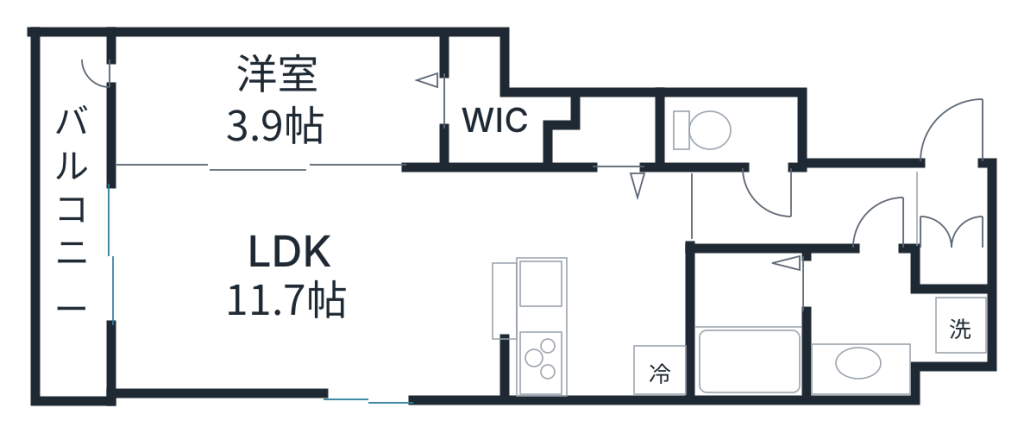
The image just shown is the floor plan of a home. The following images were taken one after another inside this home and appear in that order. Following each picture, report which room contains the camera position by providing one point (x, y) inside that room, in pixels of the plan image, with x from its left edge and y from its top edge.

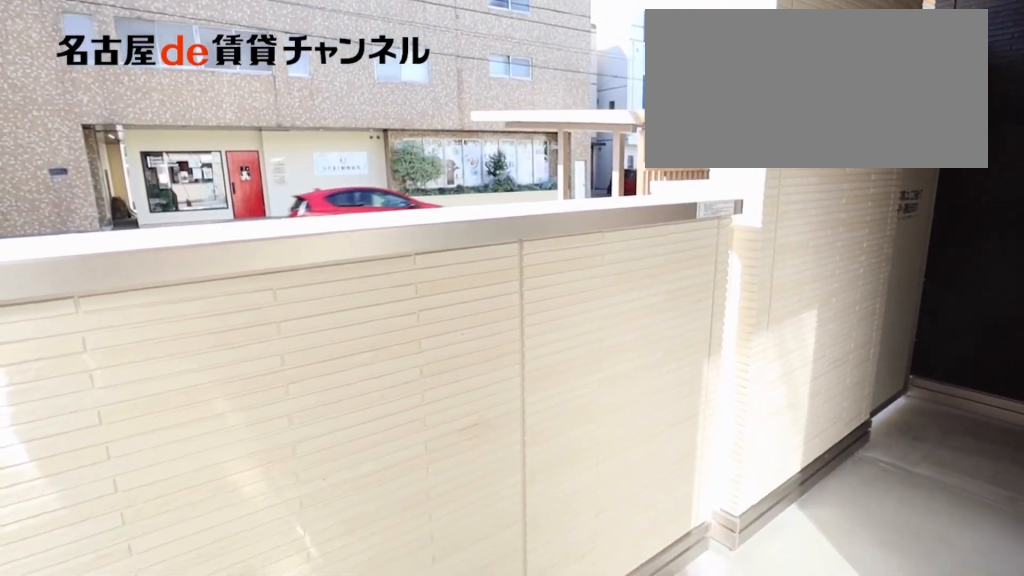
(77, 219)
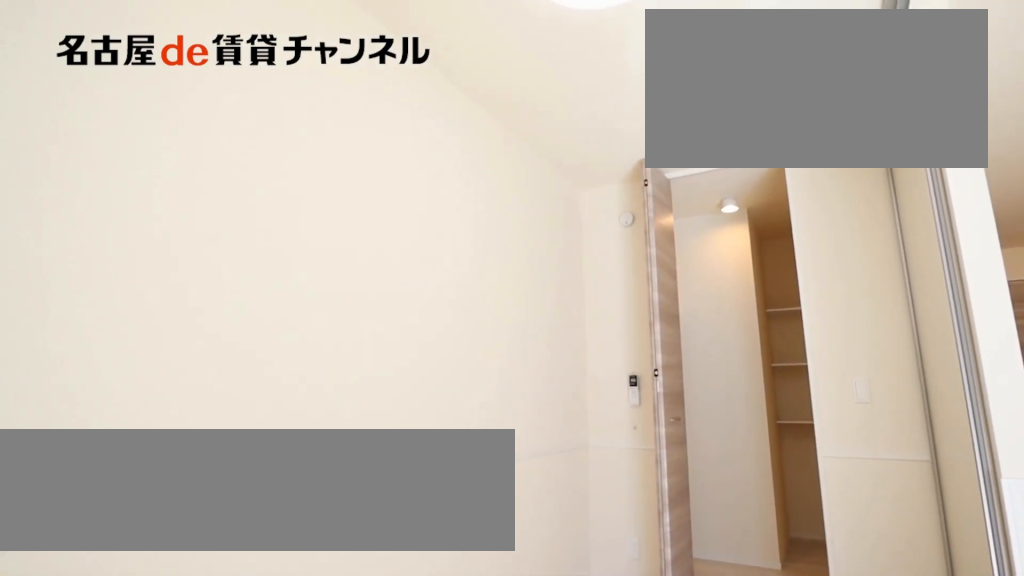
(278, 102)
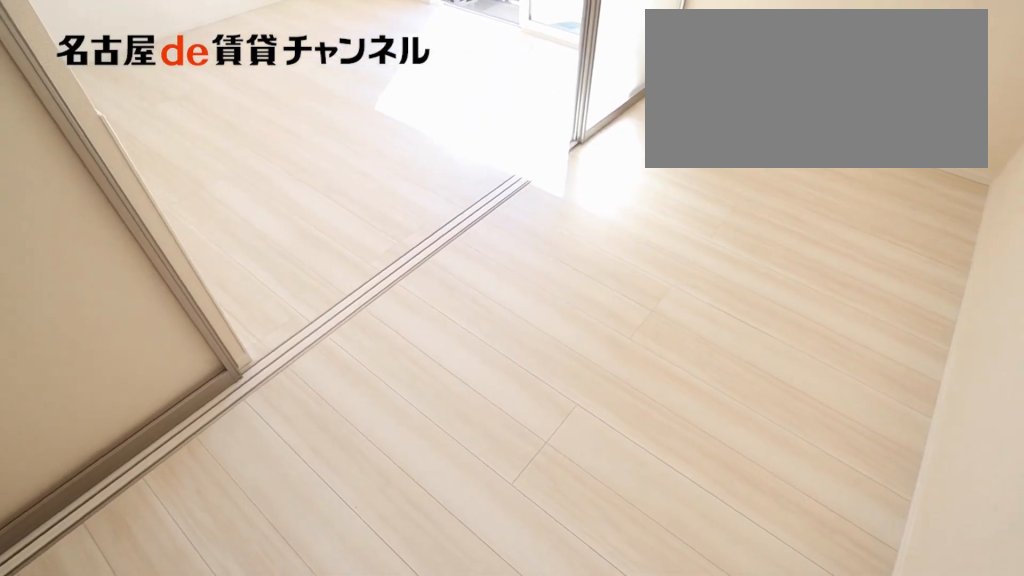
(278, 102)
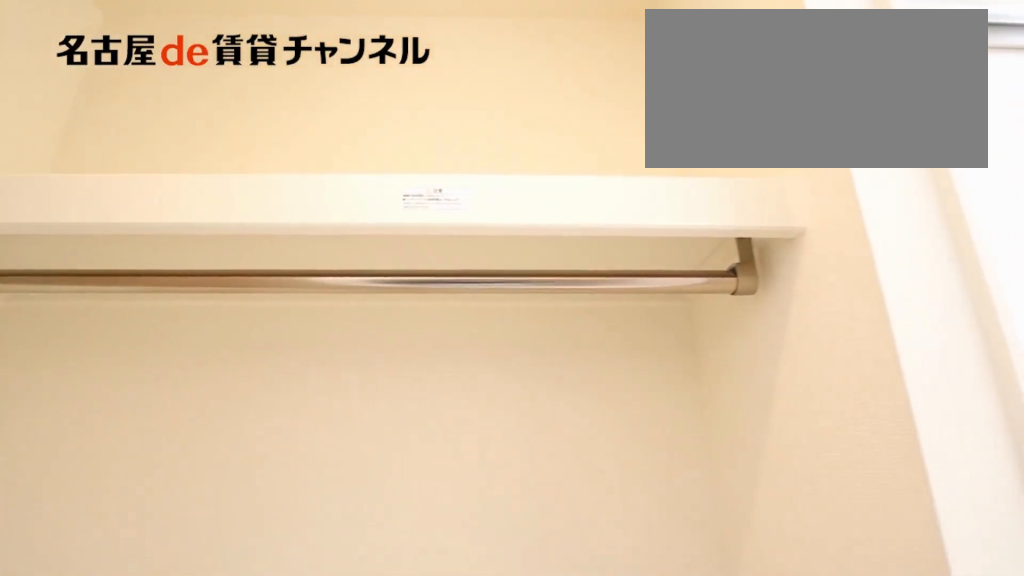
(492, 113)
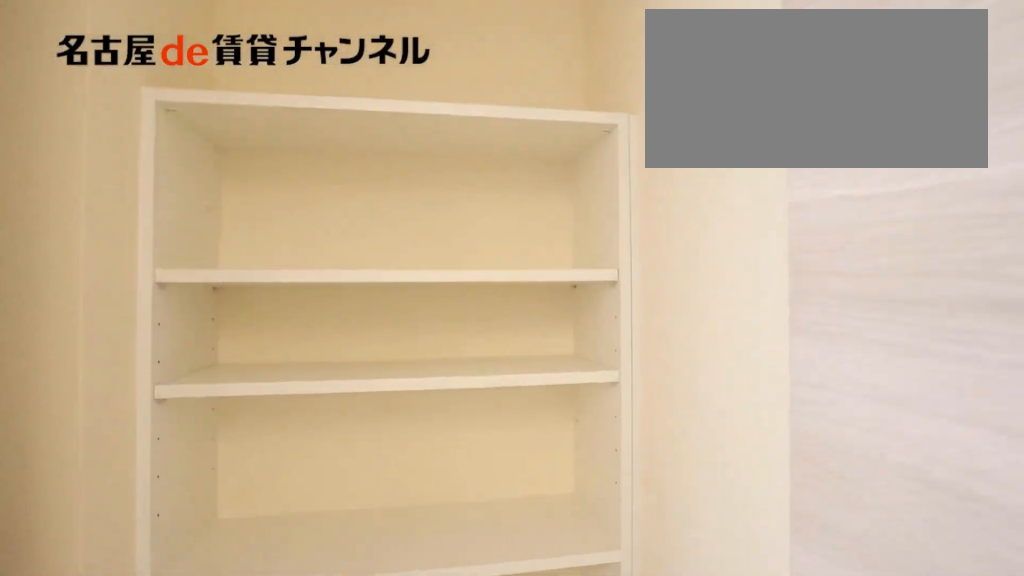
(604, 136)
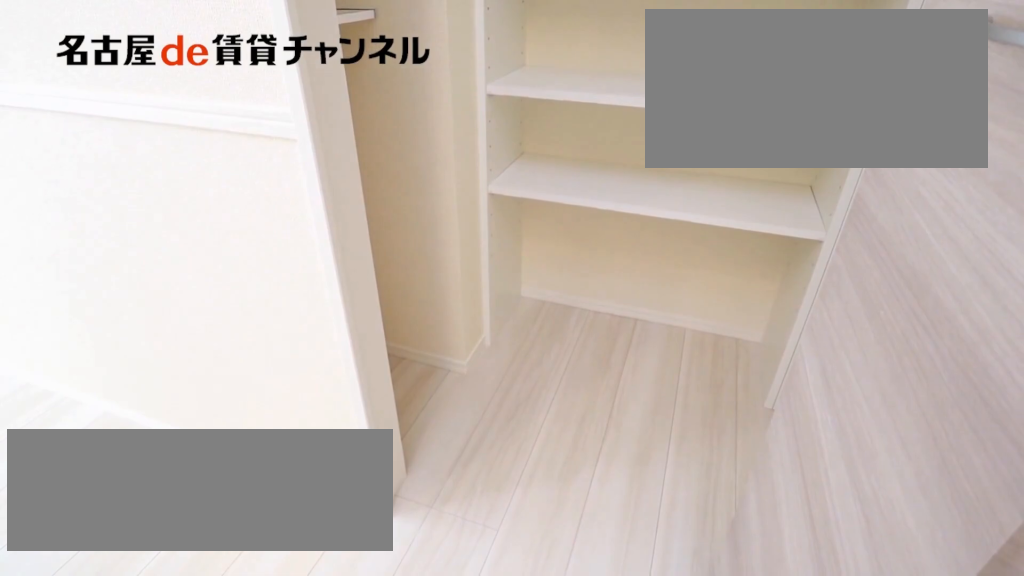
(604, 136)
